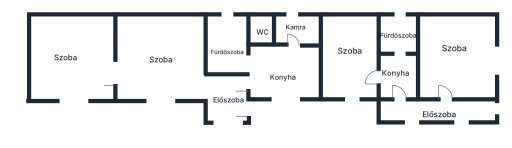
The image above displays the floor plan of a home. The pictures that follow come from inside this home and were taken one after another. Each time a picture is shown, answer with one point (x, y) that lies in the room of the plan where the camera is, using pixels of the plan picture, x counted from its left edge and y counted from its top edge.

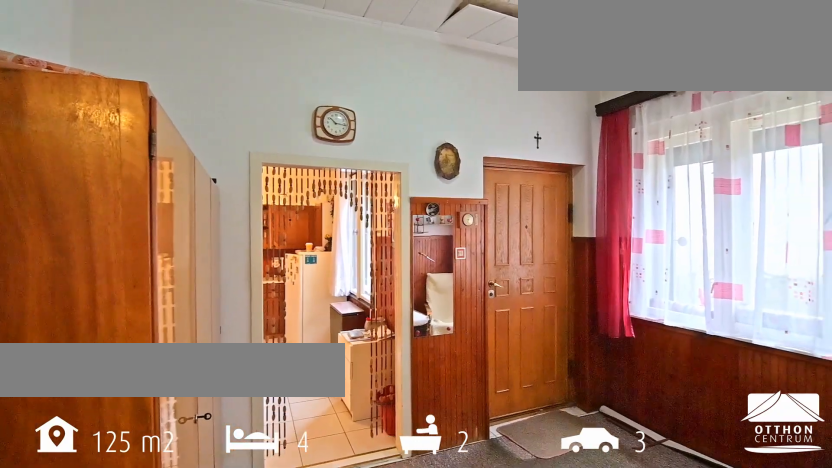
(228, 96)
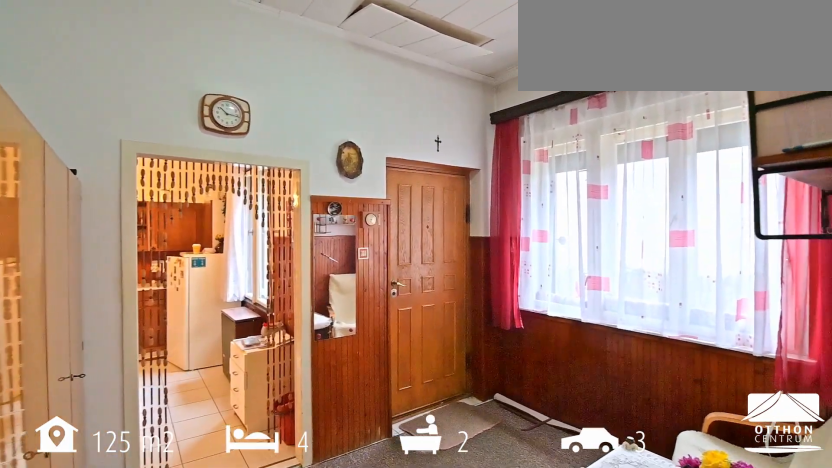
(228, 96)
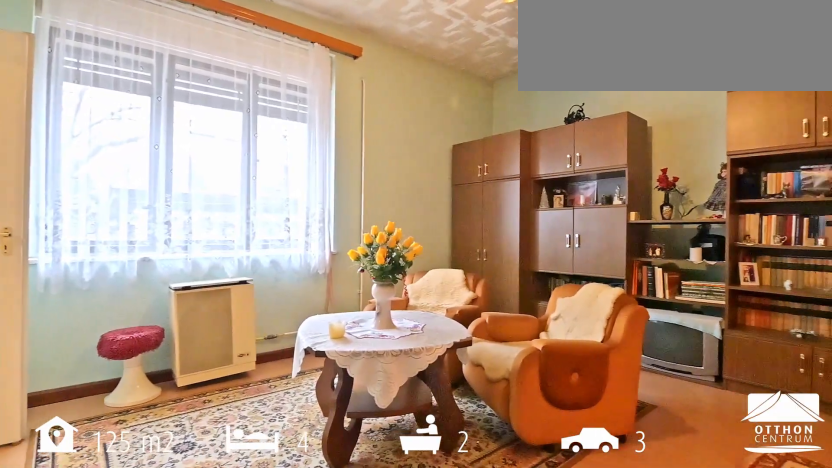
(67, 59)
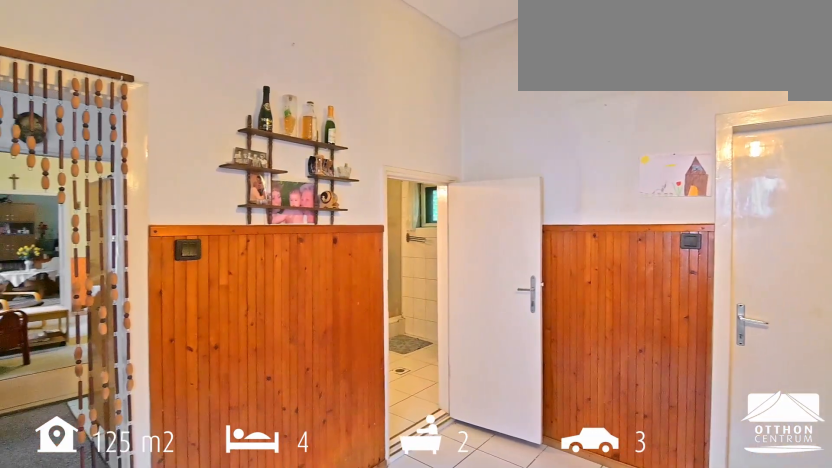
(282, 80)
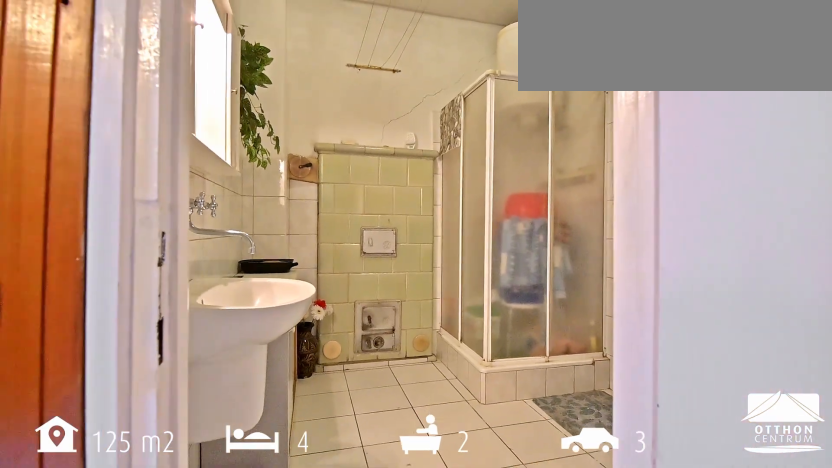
(224, 47)
